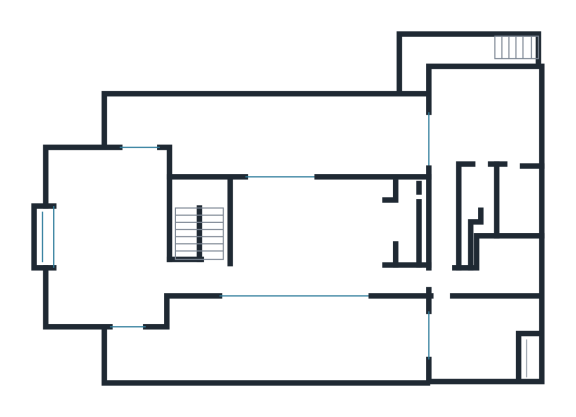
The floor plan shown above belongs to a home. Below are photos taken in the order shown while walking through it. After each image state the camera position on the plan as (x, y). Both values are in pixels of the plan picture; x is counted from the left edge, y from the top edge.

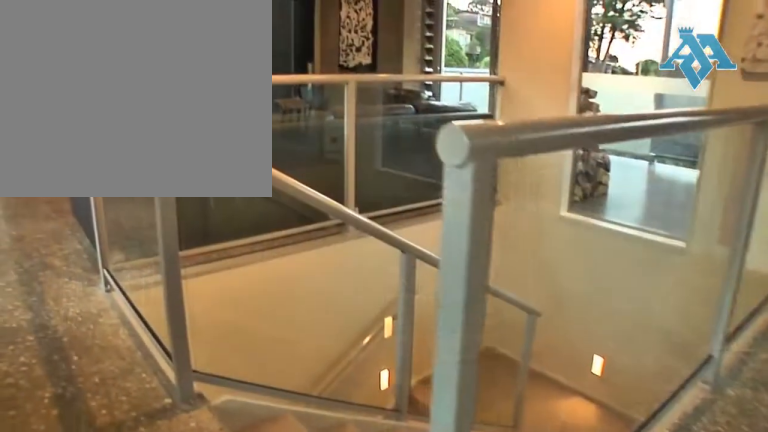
(188, 275)
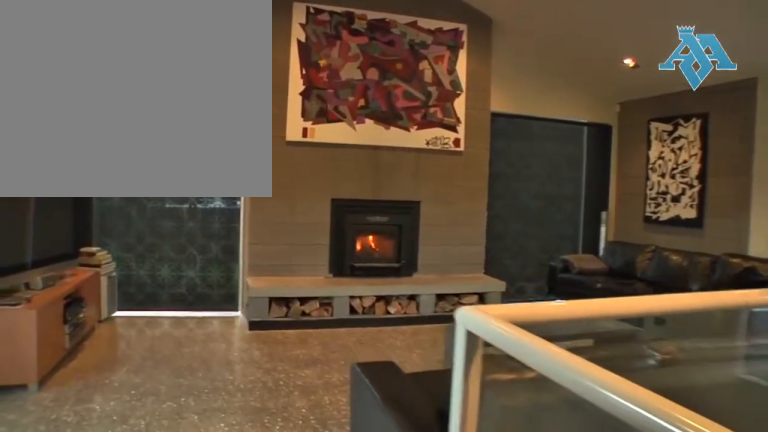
(188, 275)
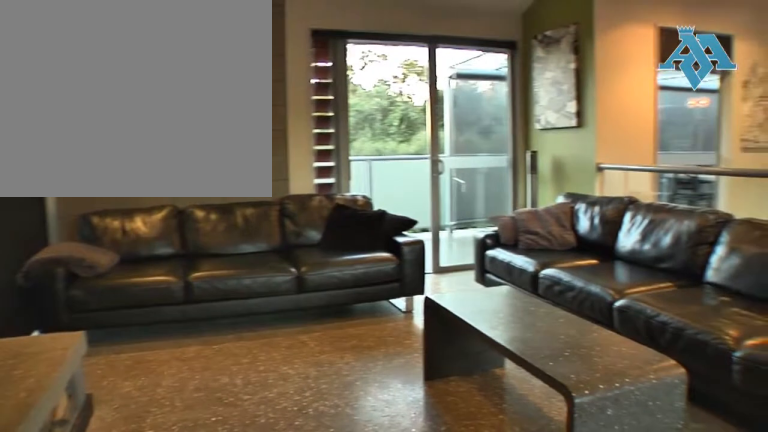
(106, 236)
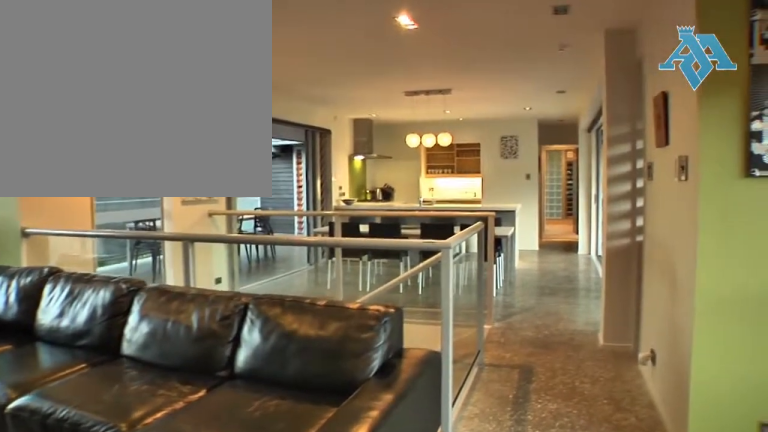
(109, 238)
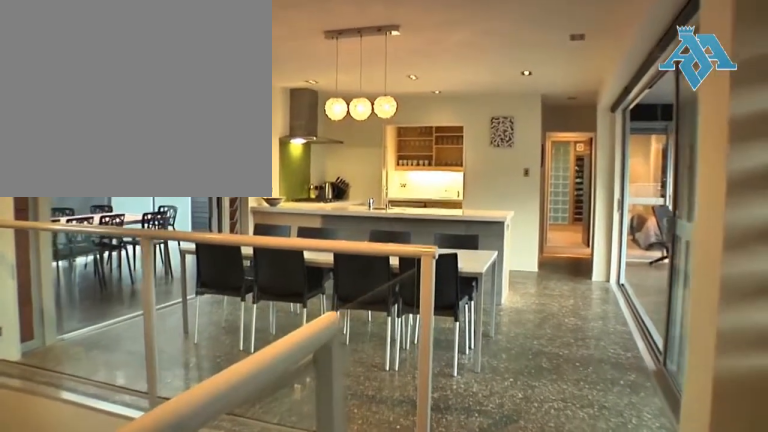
(209, 277)
